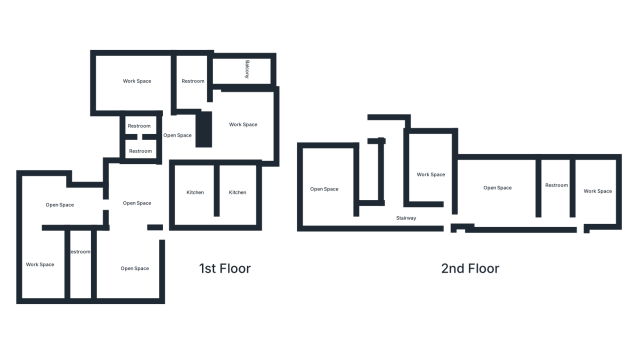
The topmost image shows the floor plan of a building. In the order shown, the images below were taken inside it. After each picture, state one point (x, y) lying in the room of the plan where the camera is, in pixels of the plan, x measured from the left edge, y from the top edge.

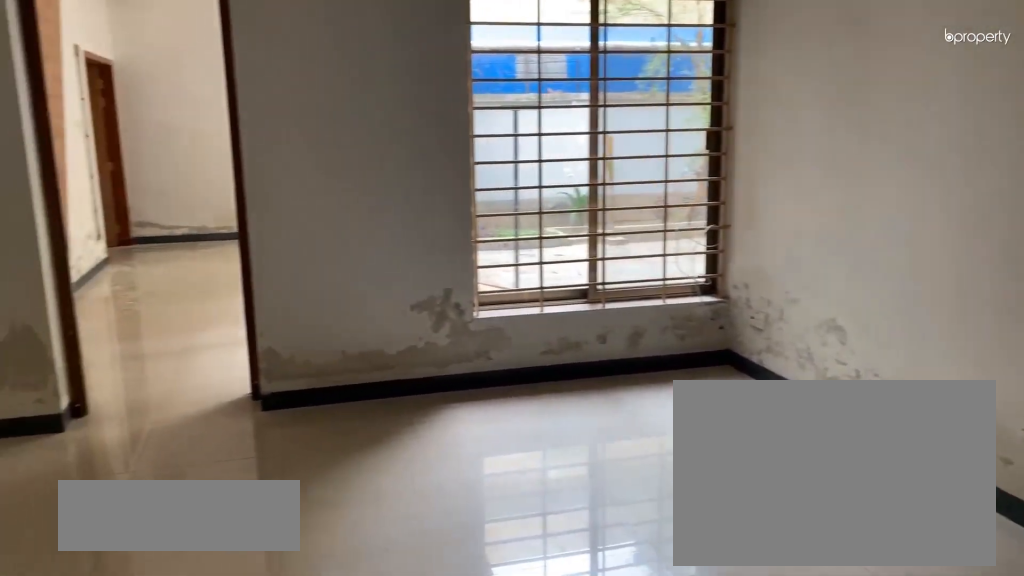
(135, 193)
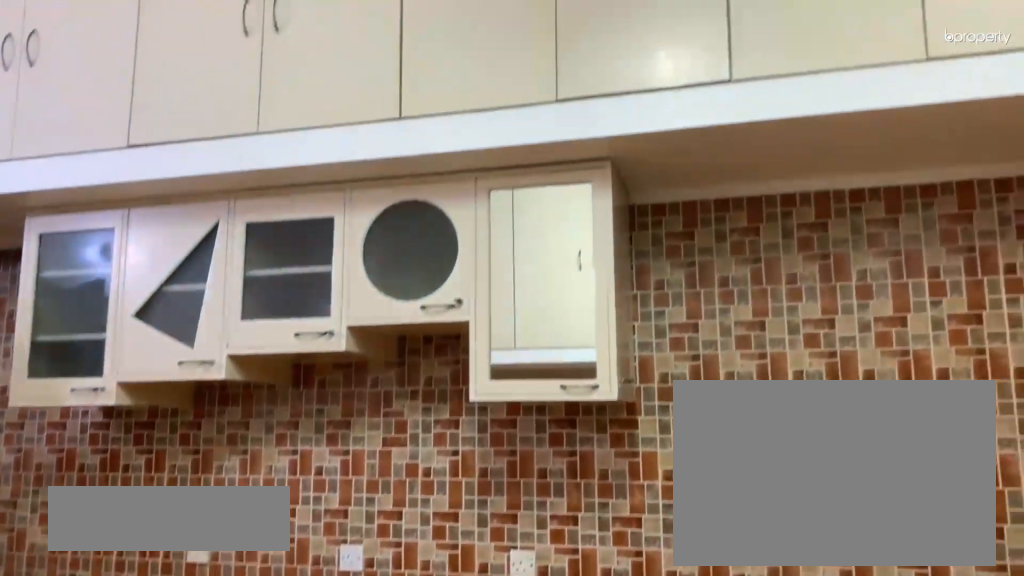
(193, 199)
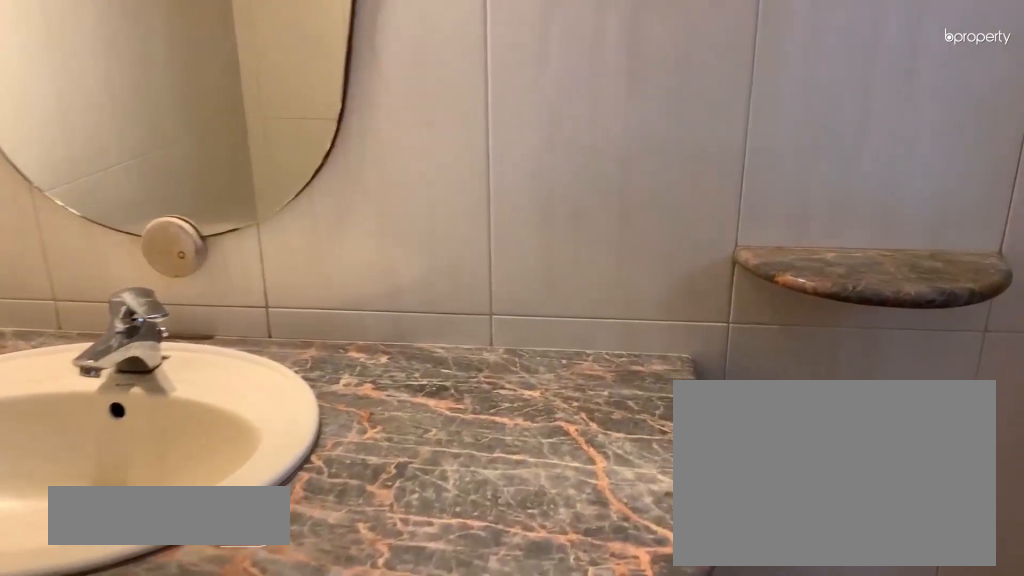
(138, 148)
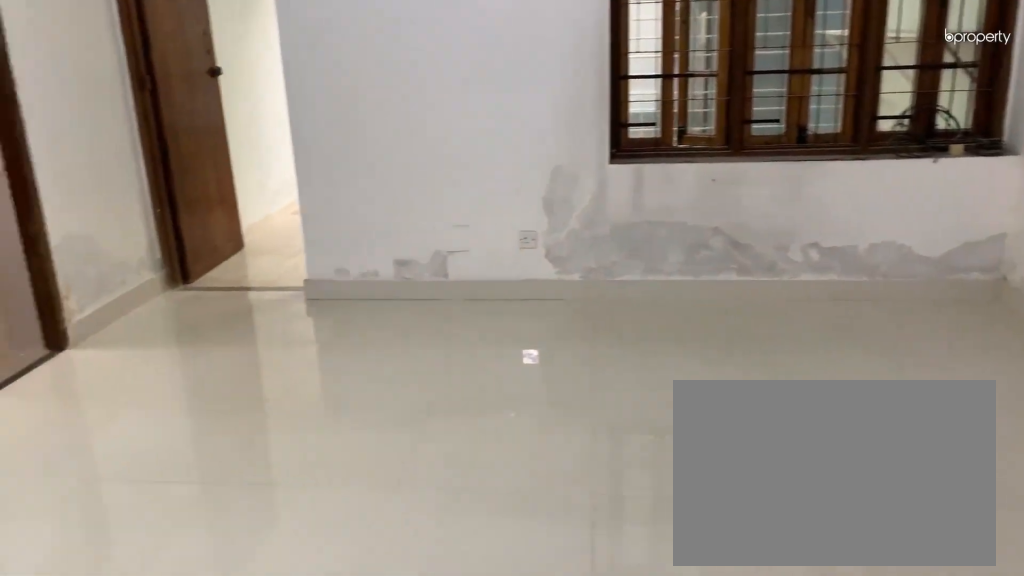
(239, 119)
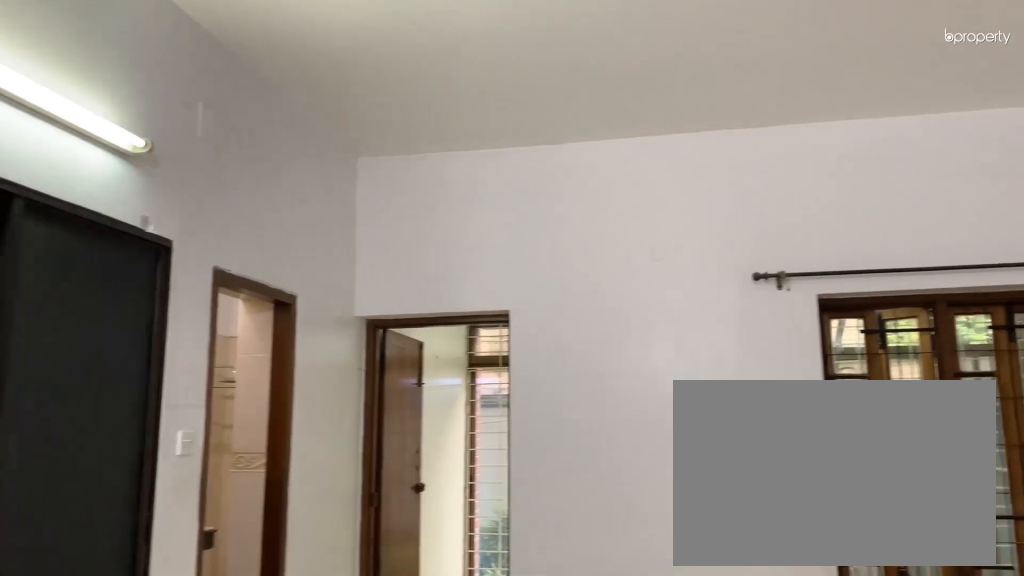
(239, 119)
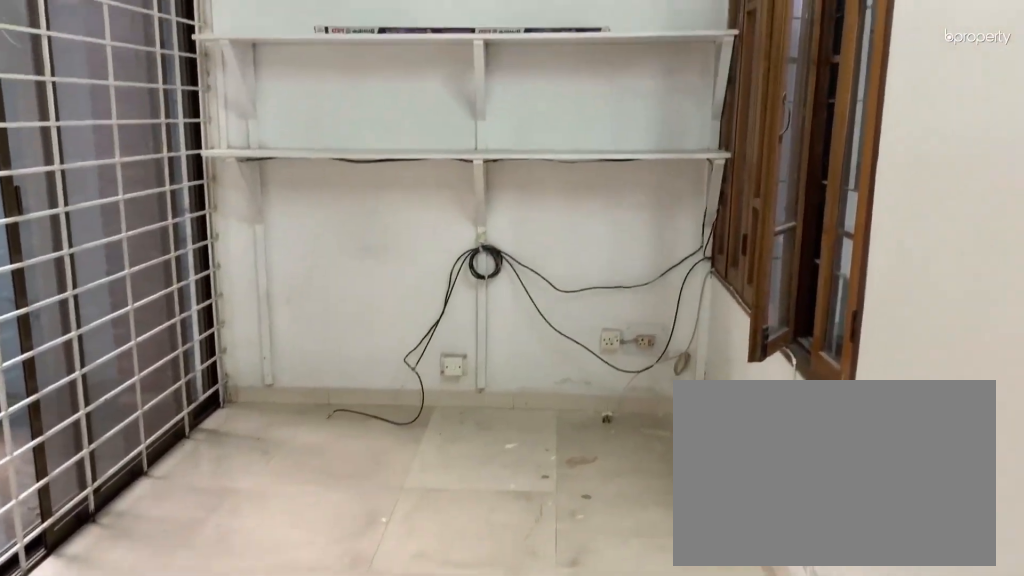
(238, 69)
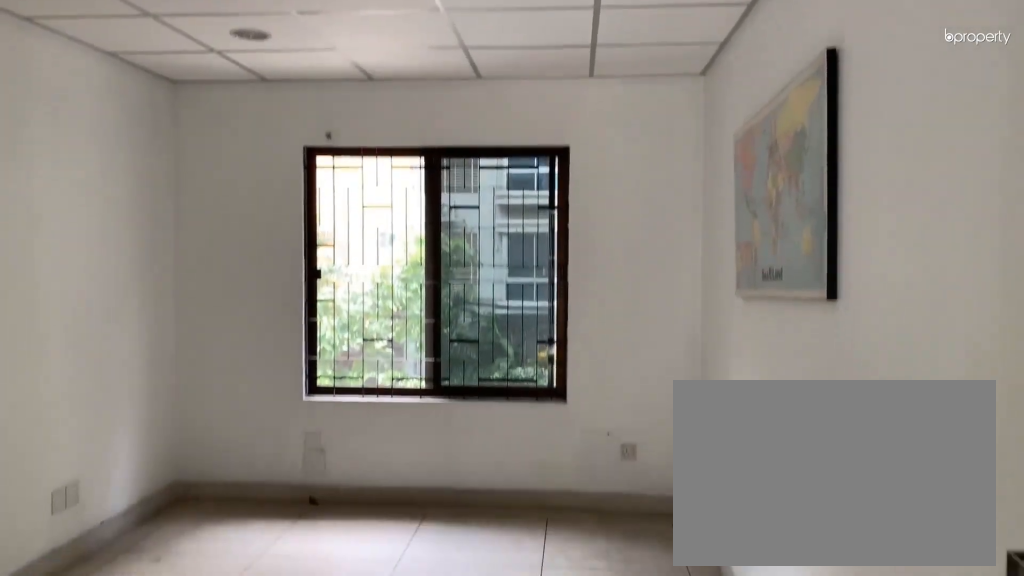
(433, 172)
